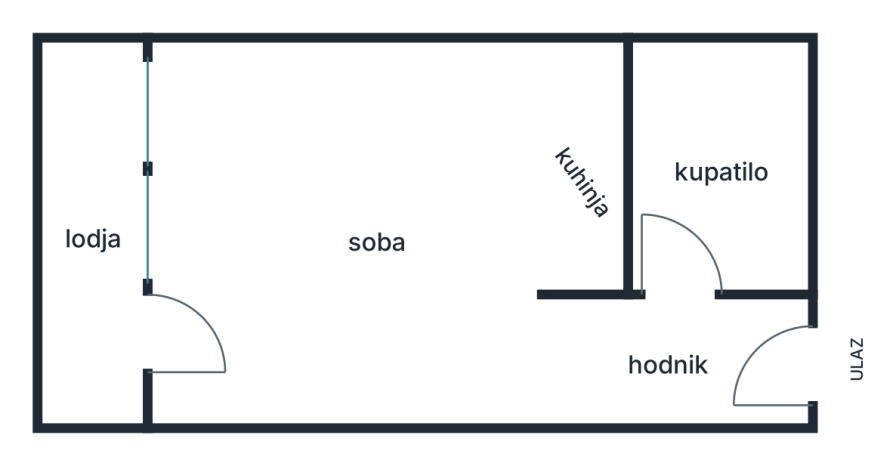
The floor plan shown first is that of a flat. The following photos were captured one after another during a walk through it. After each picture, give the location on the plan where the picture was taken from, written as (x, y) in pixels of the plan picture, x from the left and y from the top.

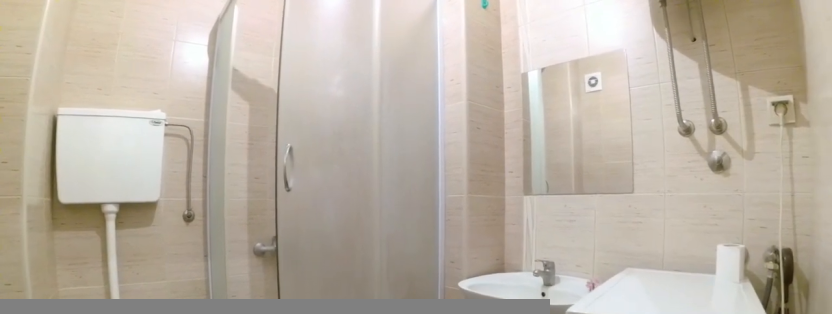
(688, 305)
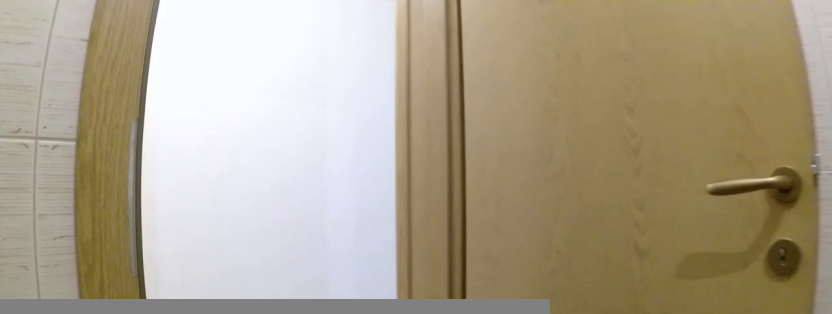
(745, 158)
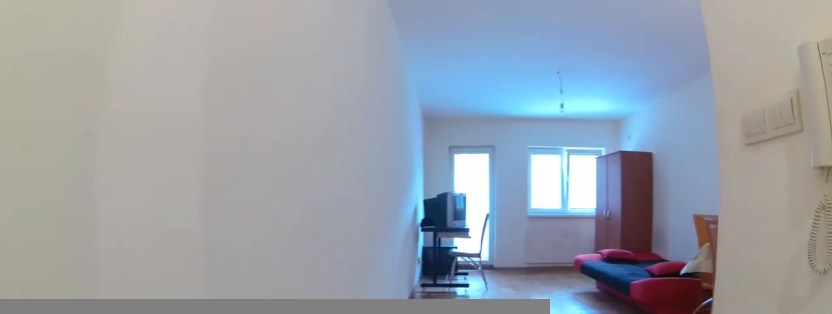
(643, 348)
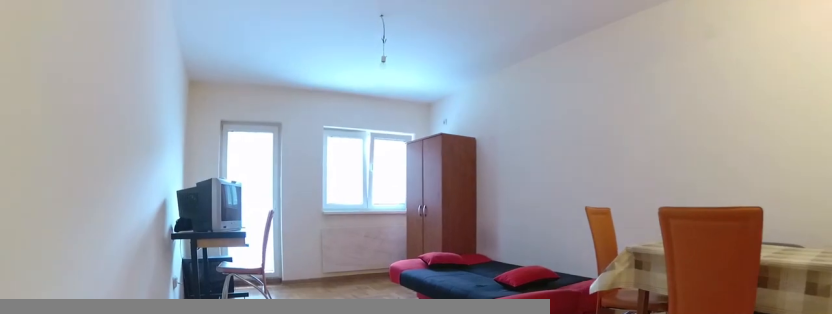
(525, 347)
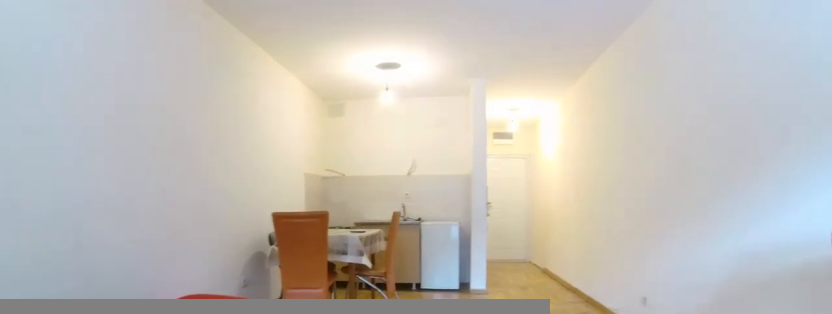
(205, 287)
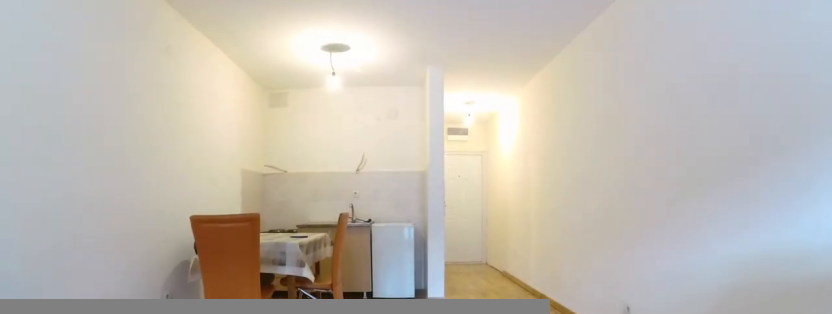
(228, 287)
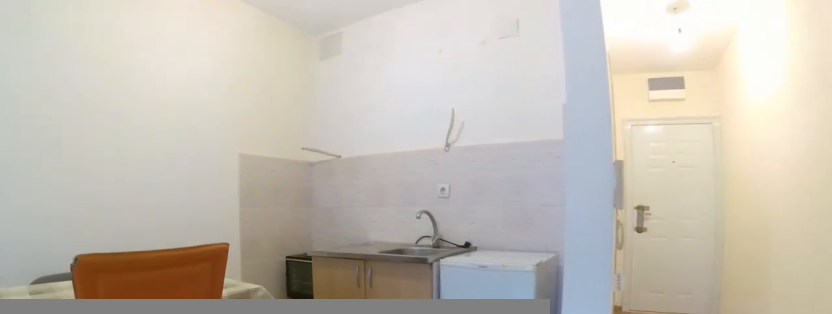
(380, 293)
